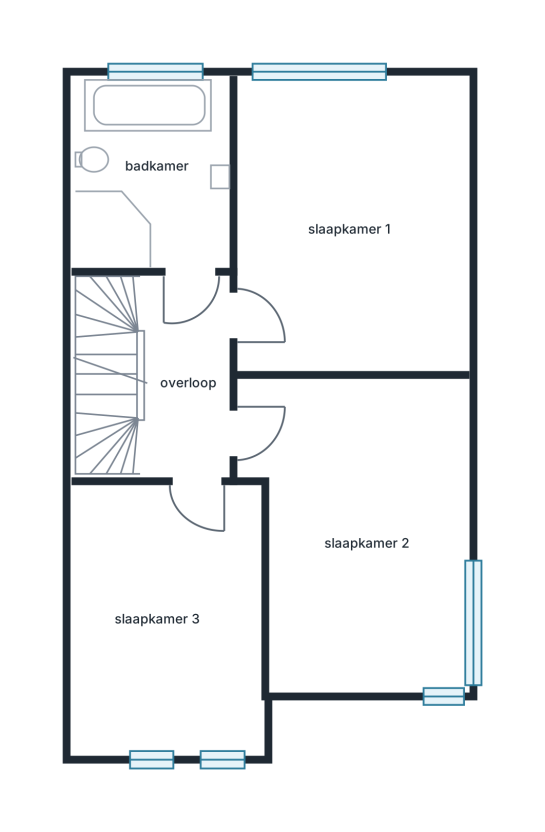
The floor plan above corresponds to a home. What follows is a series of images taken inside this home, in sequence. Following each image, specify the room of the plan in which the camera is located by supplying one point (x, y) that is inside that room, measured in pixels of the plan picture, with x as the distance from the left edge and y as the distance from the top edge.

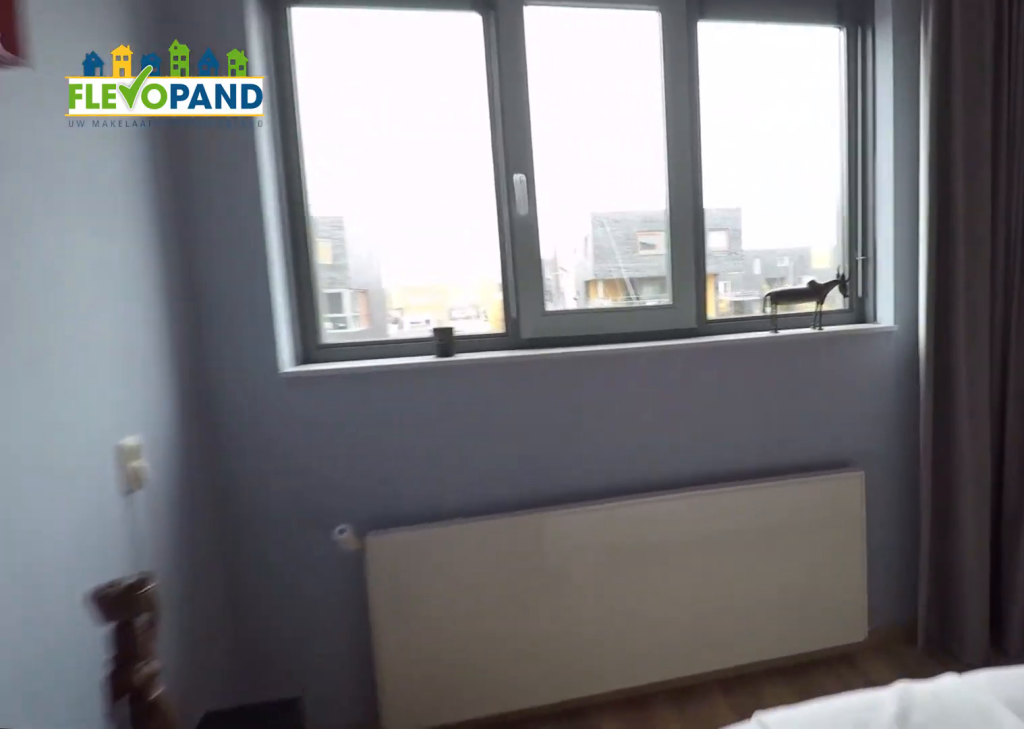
(357, 223)
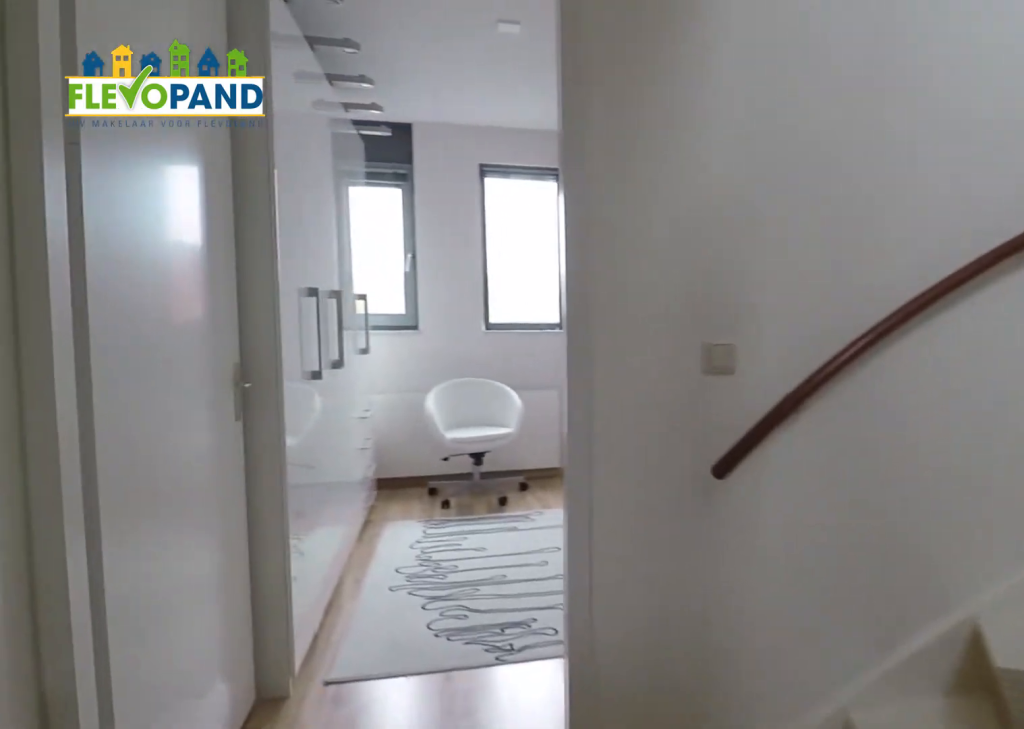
(189, 385)
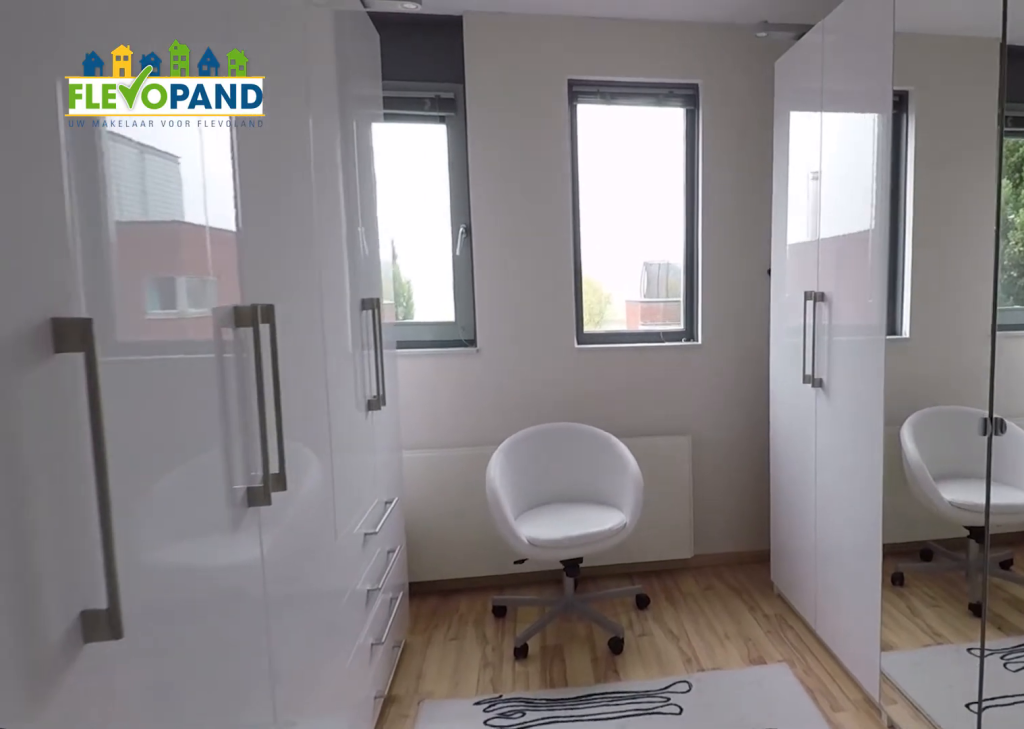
(168, 650)
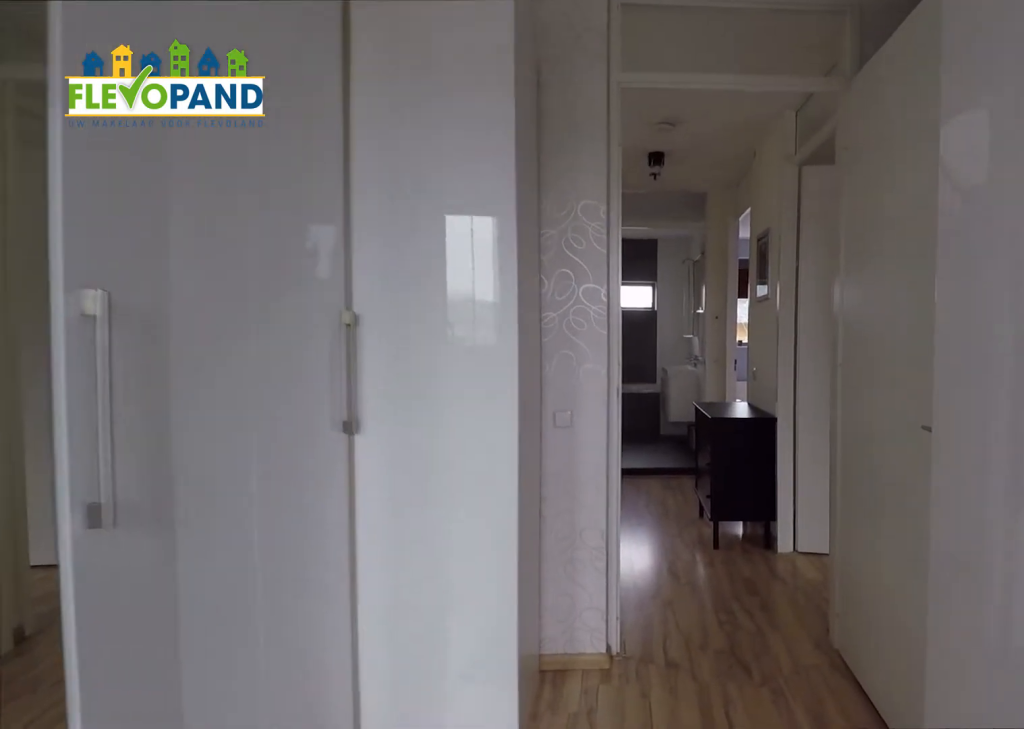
(168, 650)
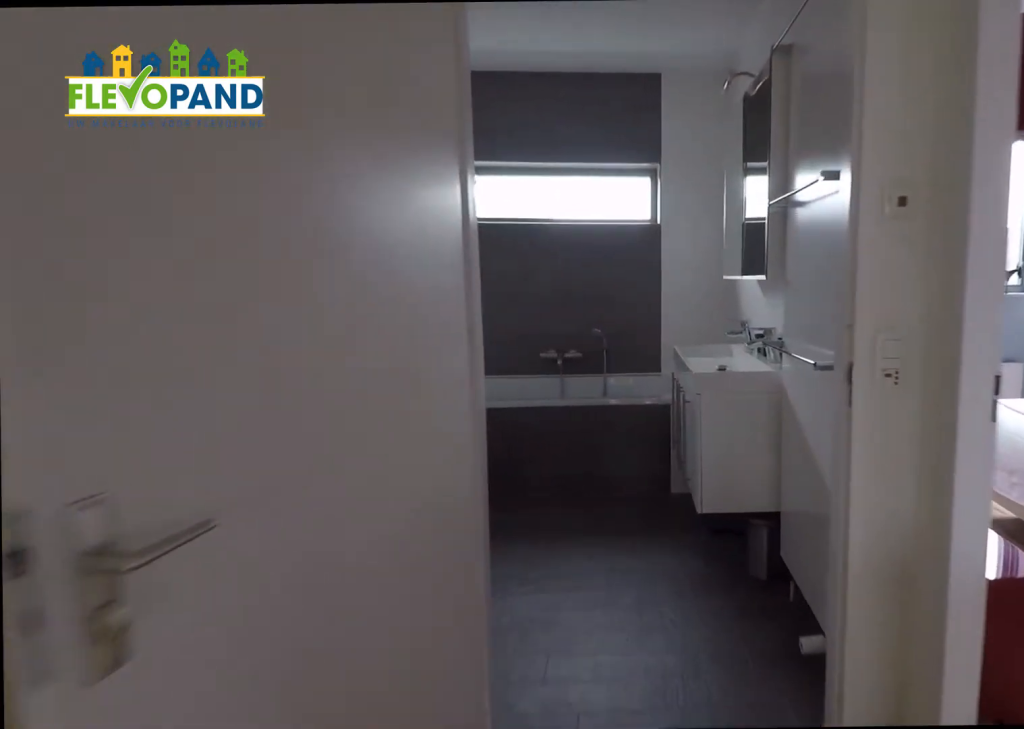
(180, 382)
